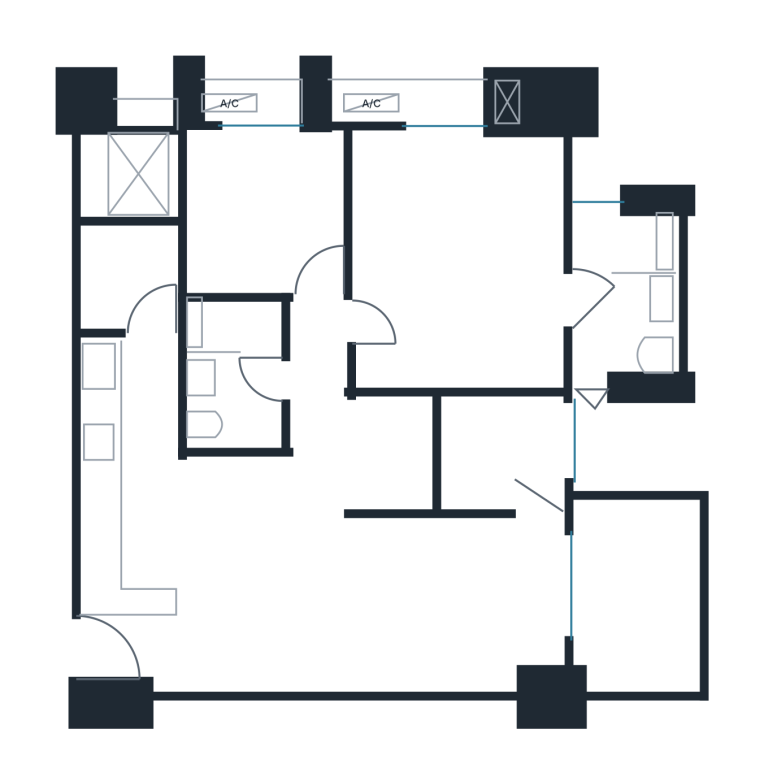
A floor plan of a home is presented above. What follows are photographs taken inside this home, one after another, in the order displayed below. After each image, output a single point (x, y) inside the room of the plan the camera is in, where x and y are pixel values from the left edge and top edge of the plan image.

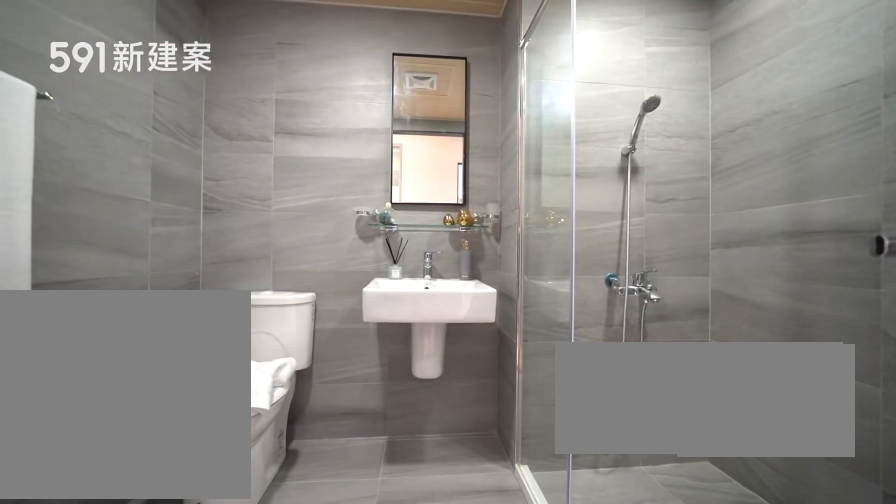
(232, 375)
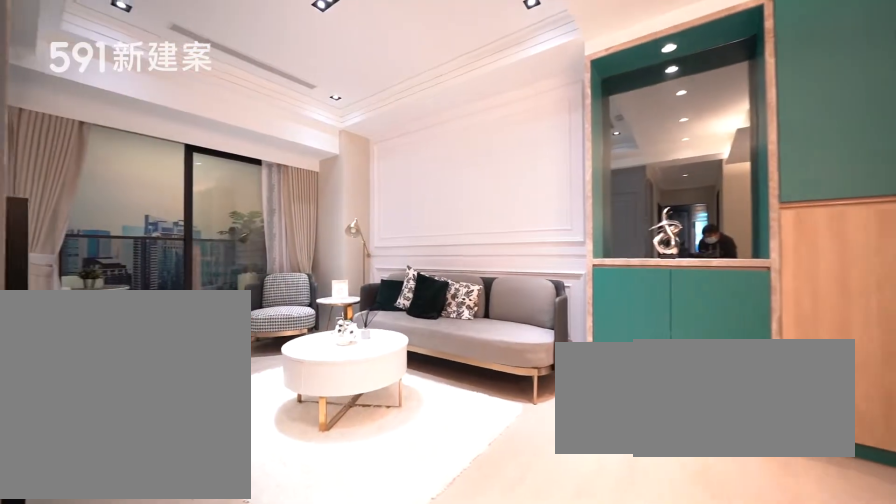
(454, 601)
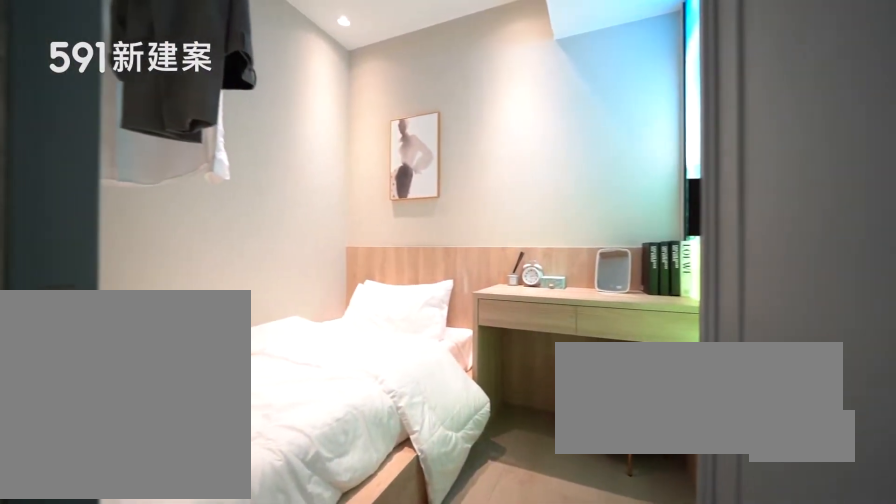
(504, 445)
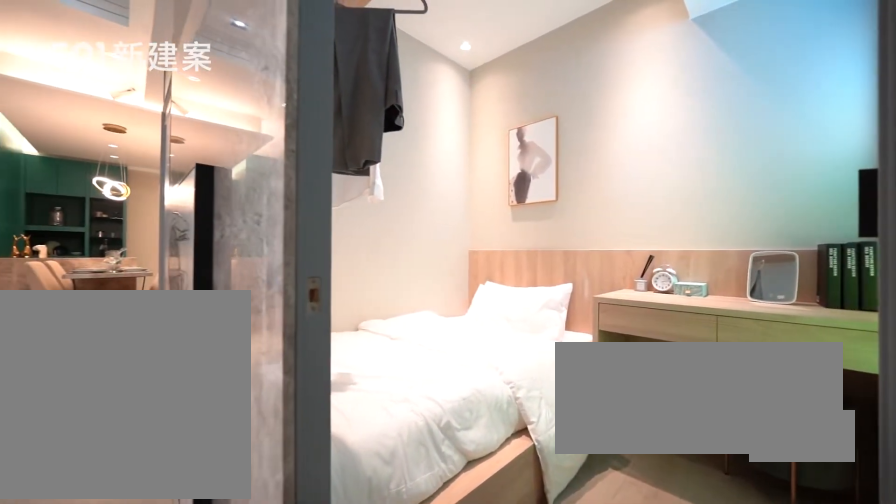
(504, 445)
